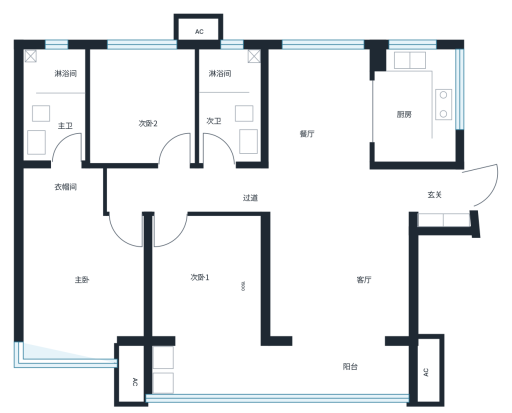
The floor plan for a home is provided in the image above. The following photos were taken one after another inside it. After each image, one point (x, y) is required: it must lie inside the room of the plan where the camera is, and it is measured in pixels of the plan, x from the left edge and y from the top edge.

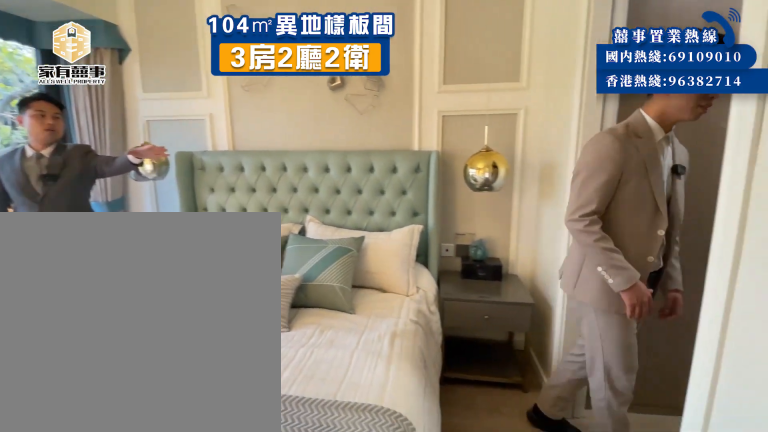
(109, 261)
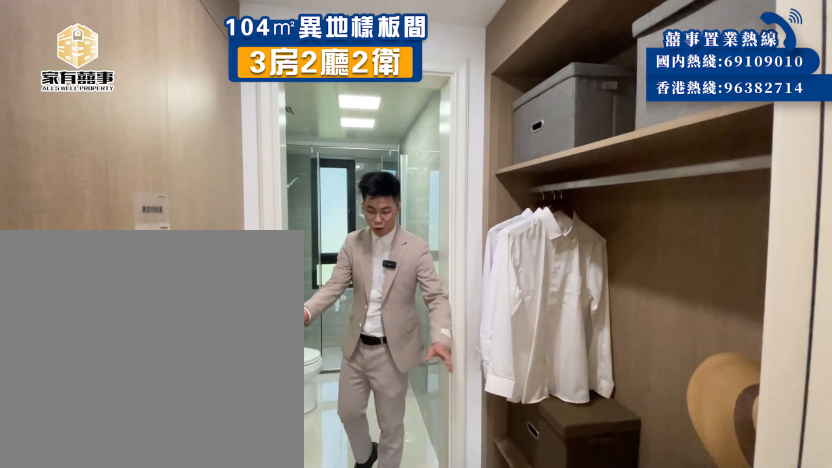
(60, 193)
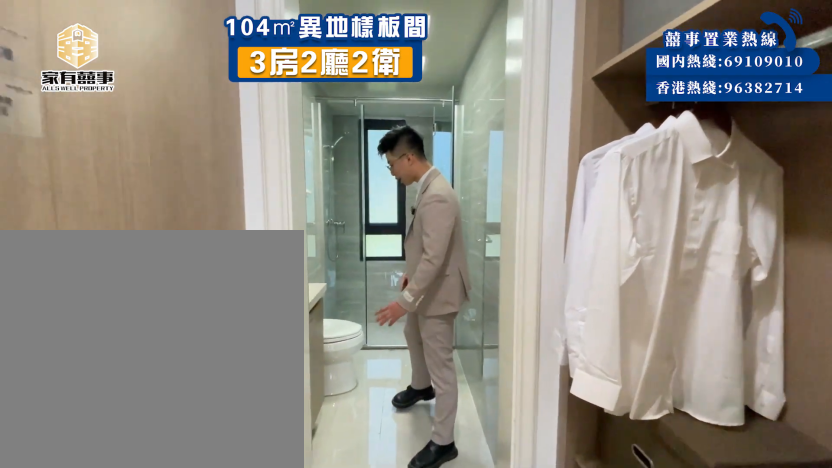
(62, 184)
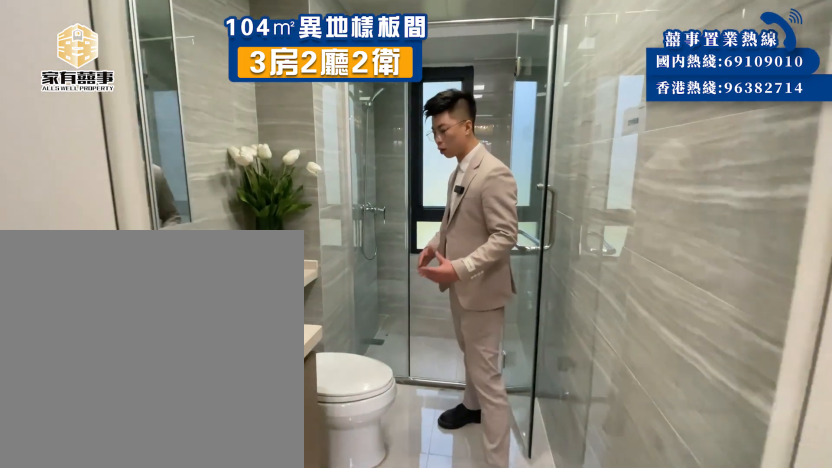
(74, 124)
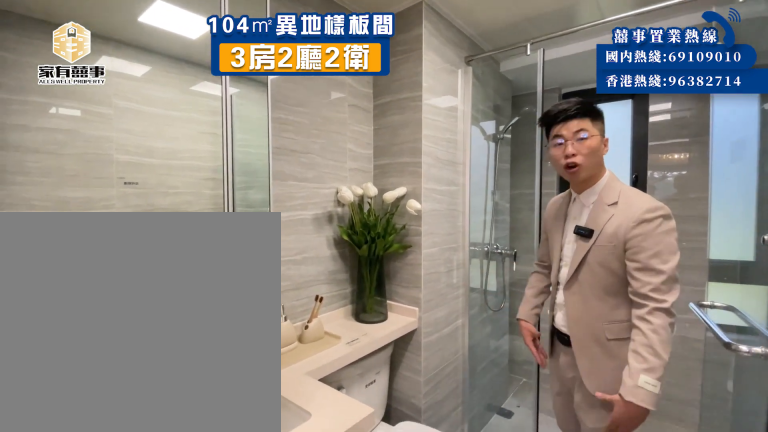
(74, 124)
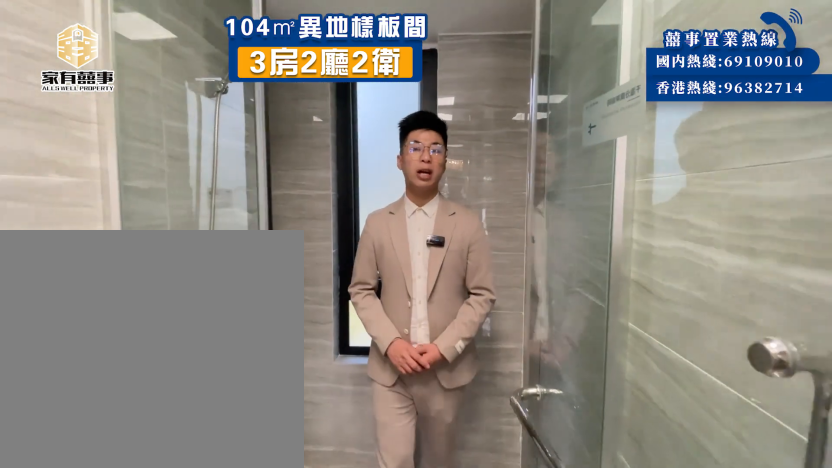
(74, 124)
